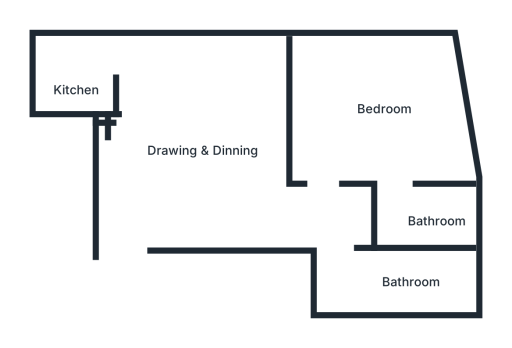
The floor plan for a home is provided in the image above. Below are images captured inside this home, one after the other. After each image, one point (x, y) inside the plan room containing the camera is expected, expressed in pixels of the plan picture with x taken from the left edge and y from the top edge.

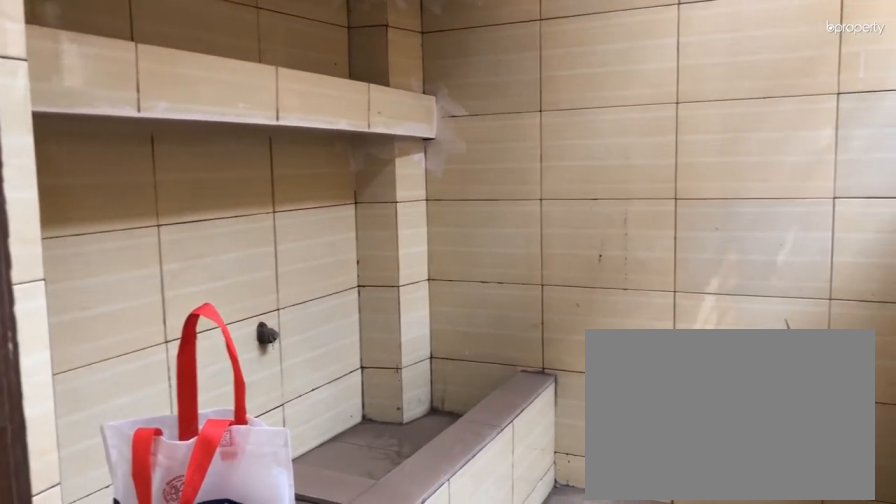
(78, 72)
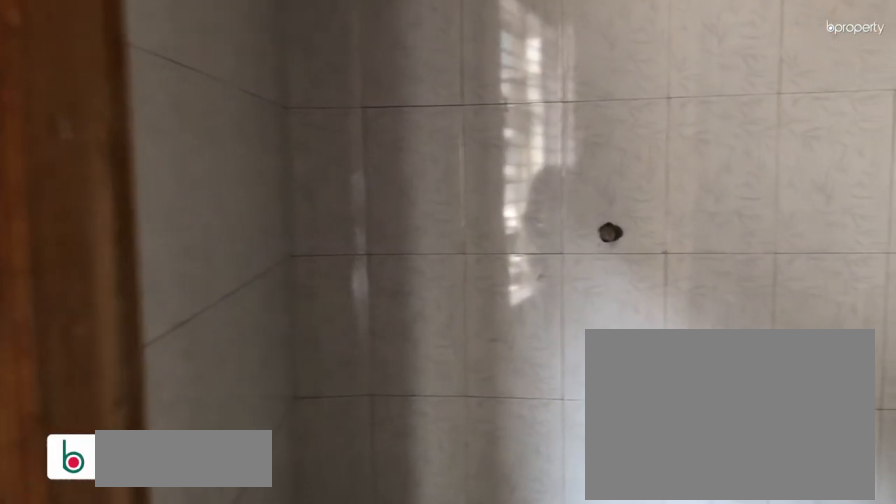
(419, 210)
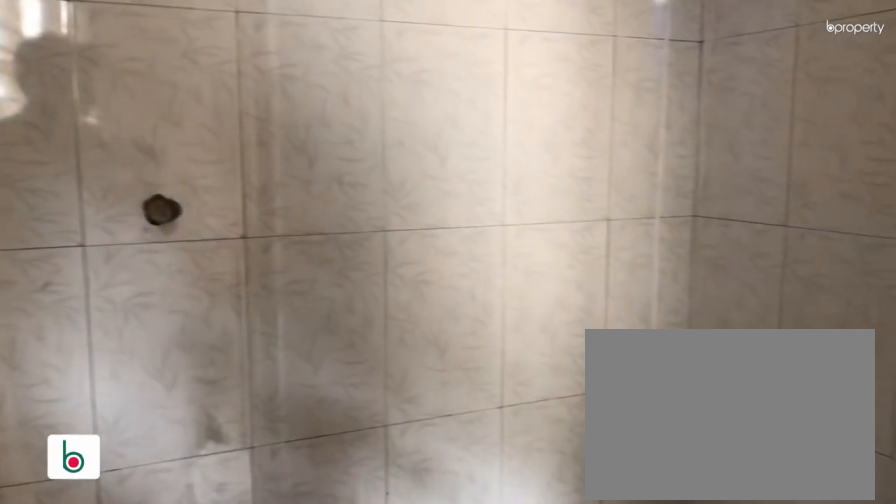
(419, 210)
